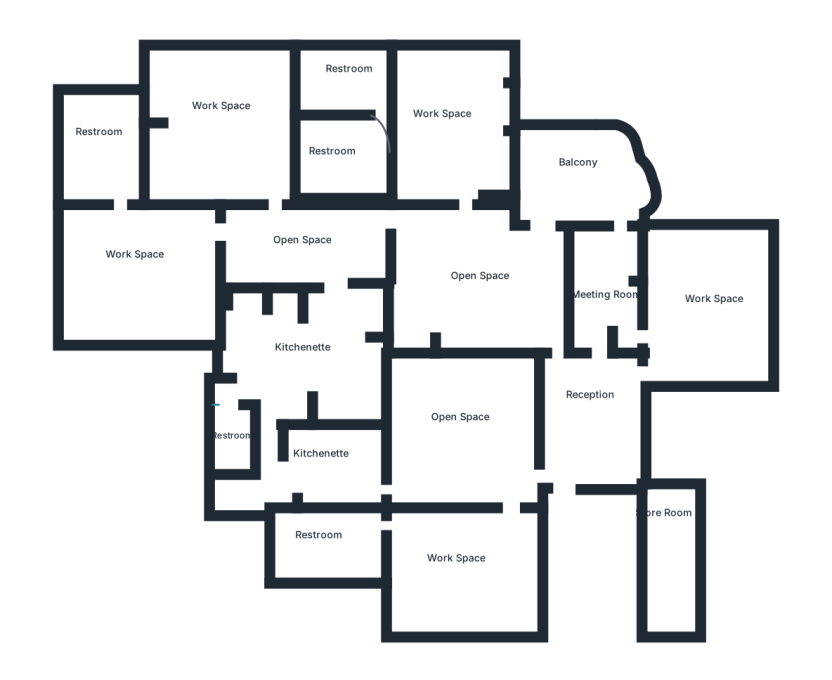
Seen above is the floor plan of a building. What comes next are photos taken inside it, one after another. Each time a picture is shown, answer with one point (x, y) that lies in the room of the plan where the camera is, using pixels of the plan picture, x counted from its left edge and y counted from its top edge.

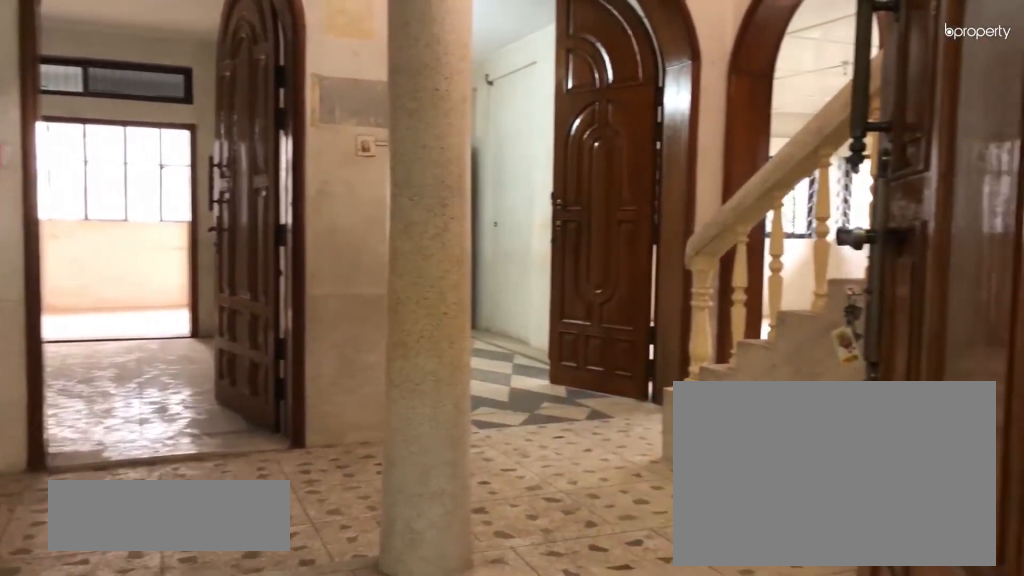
(596, 409)
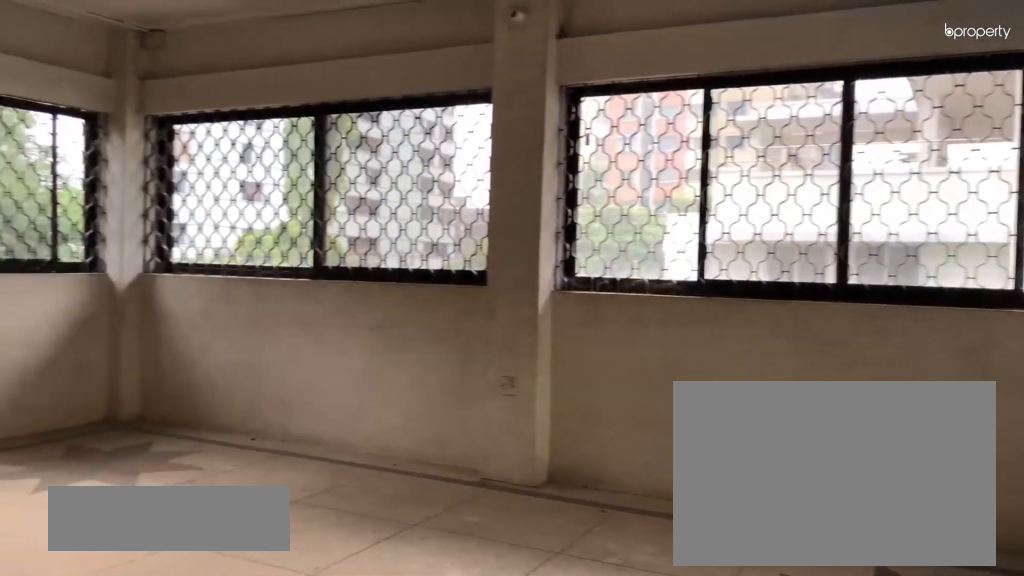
(719, 311)
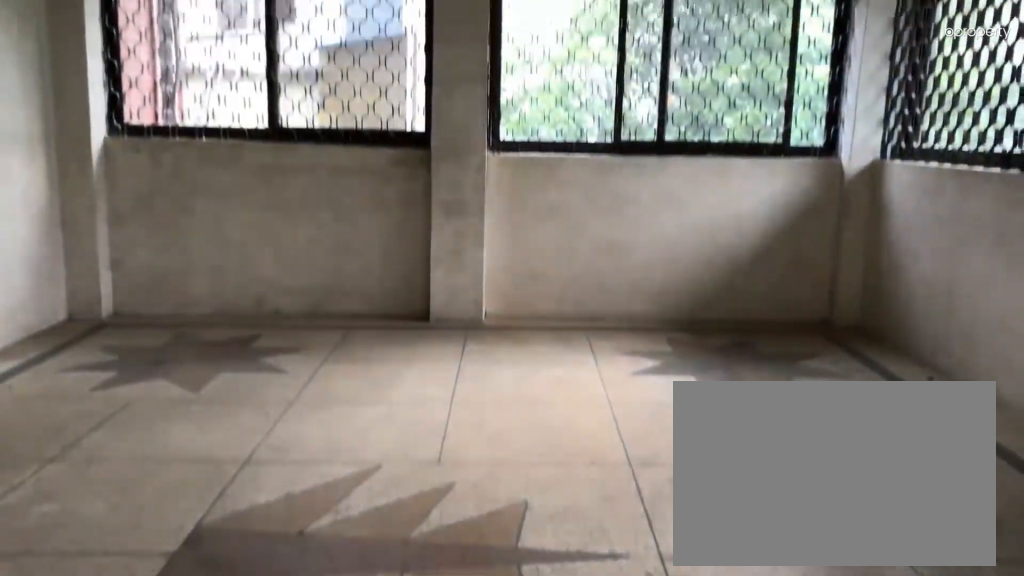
(719, 311)
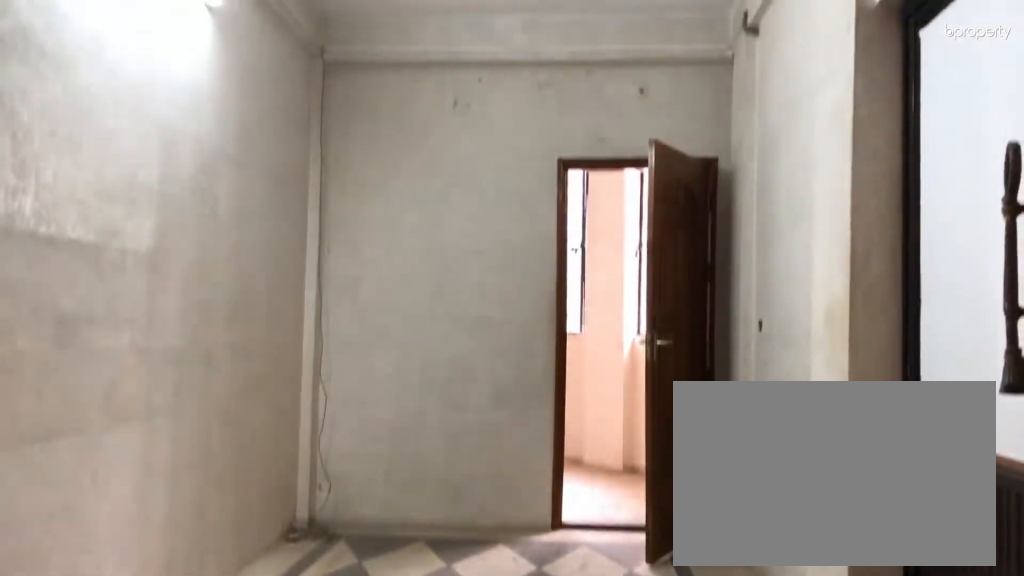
(613, 287)
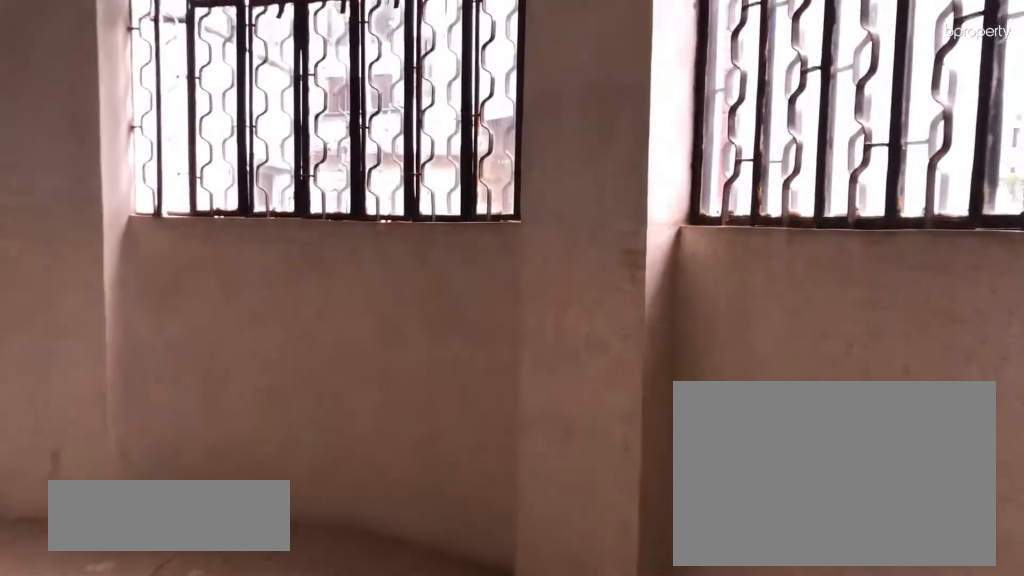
(592, 171)
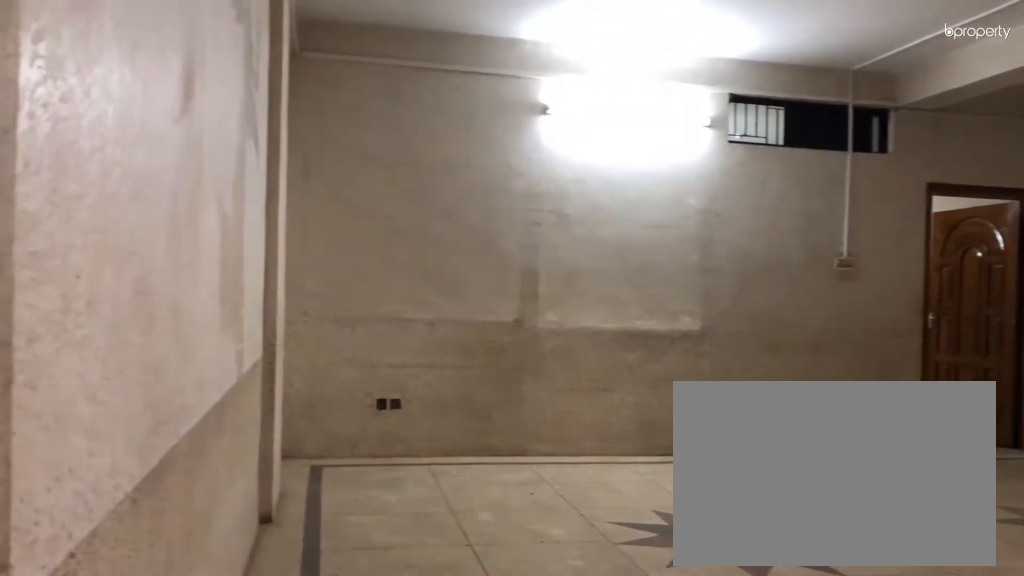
(480, 272)
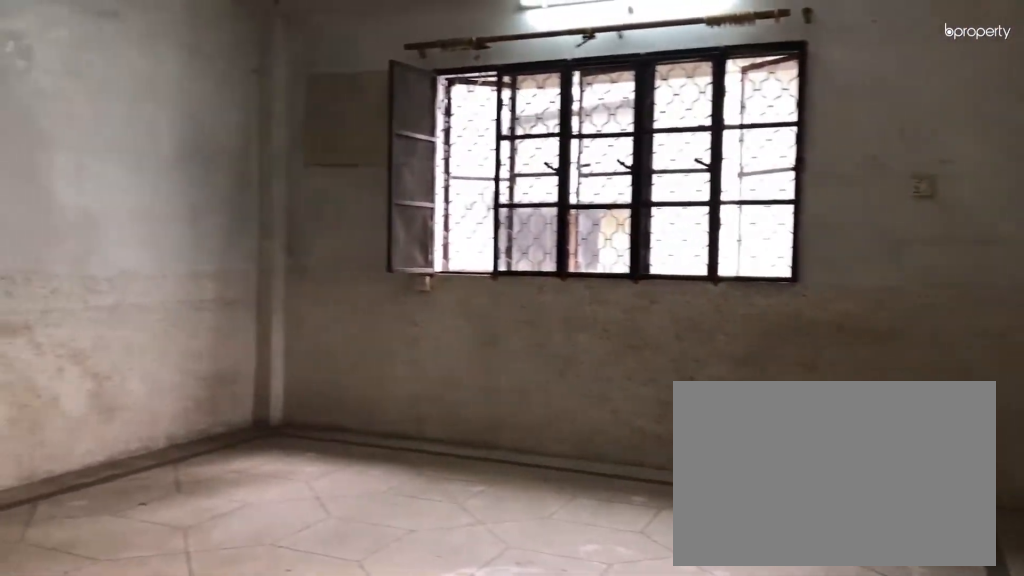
(457, 123)
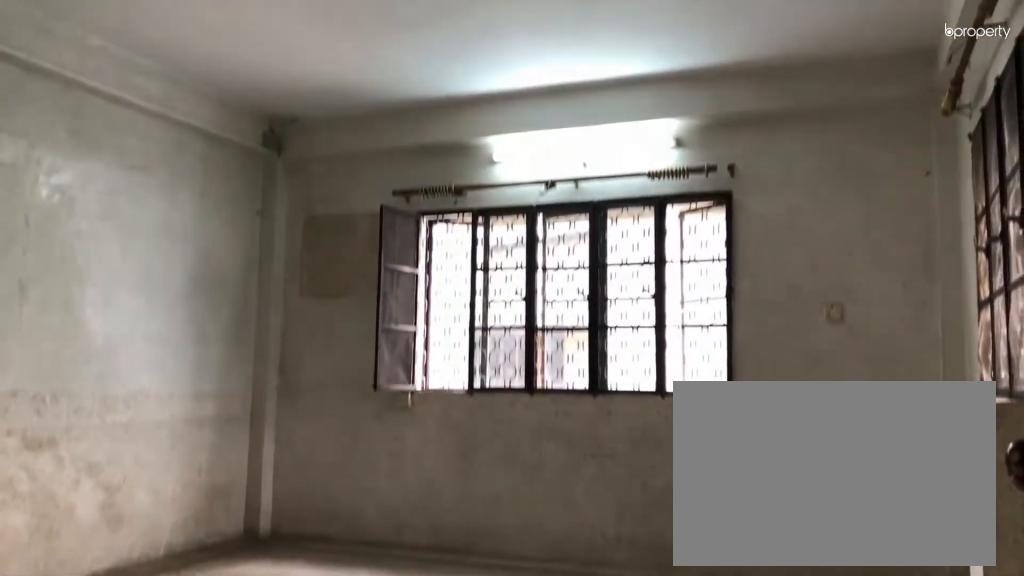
(456, 132)
